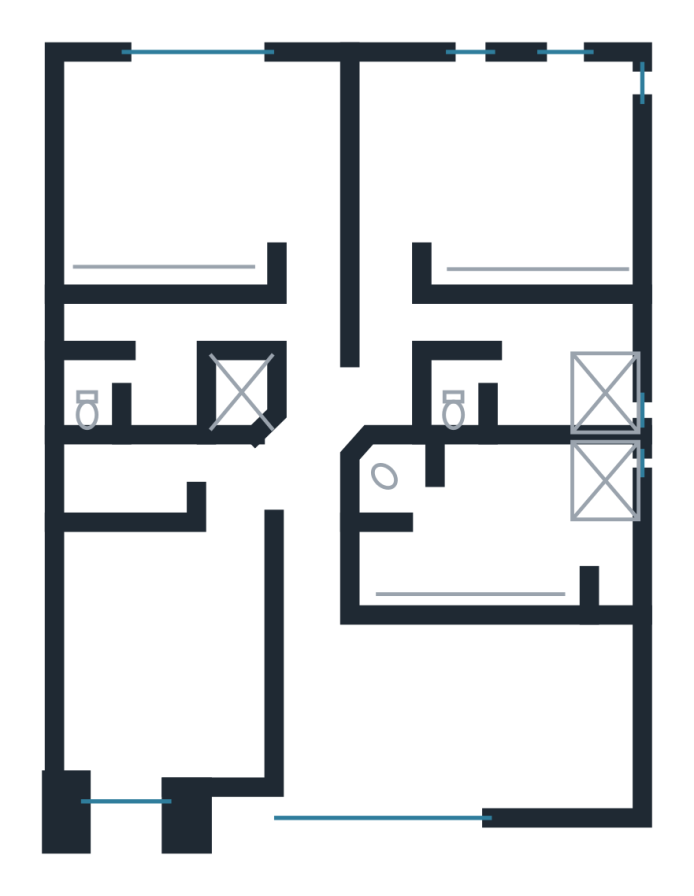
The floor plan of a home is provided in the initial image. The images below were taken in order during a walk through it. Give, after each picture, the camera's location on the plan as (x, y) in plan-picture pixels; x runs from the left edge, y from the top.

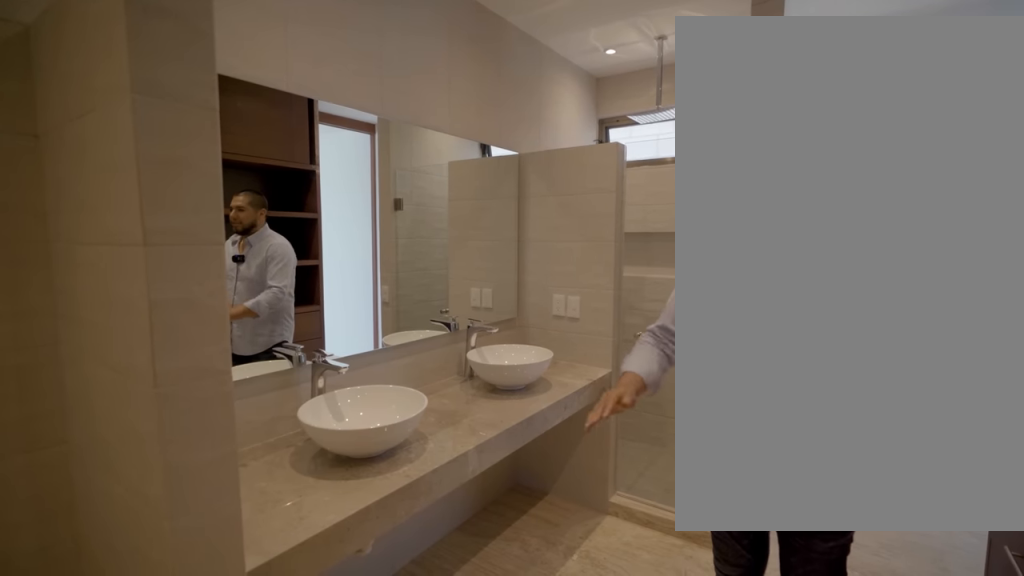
(444, 535)
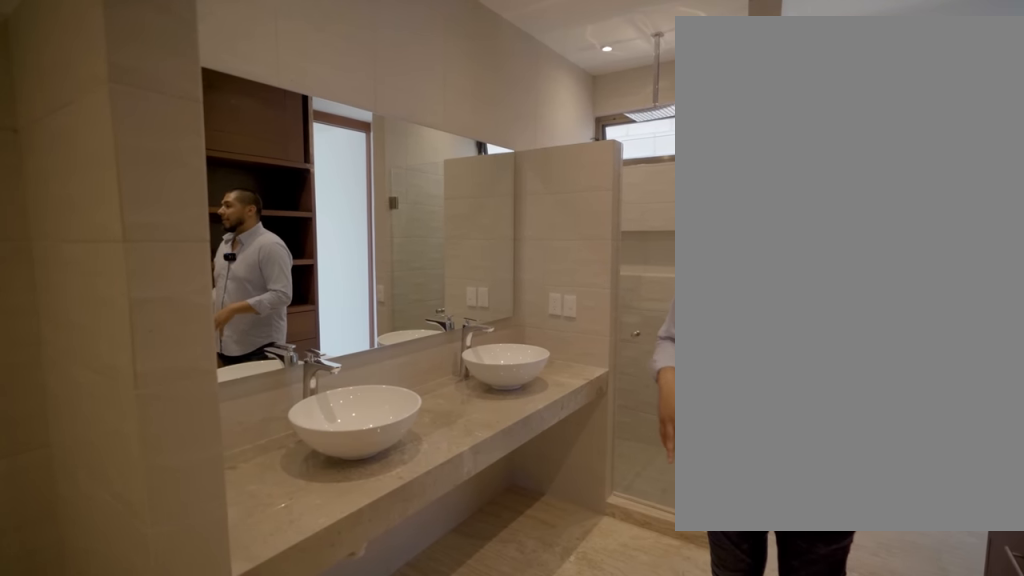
(445, 535)
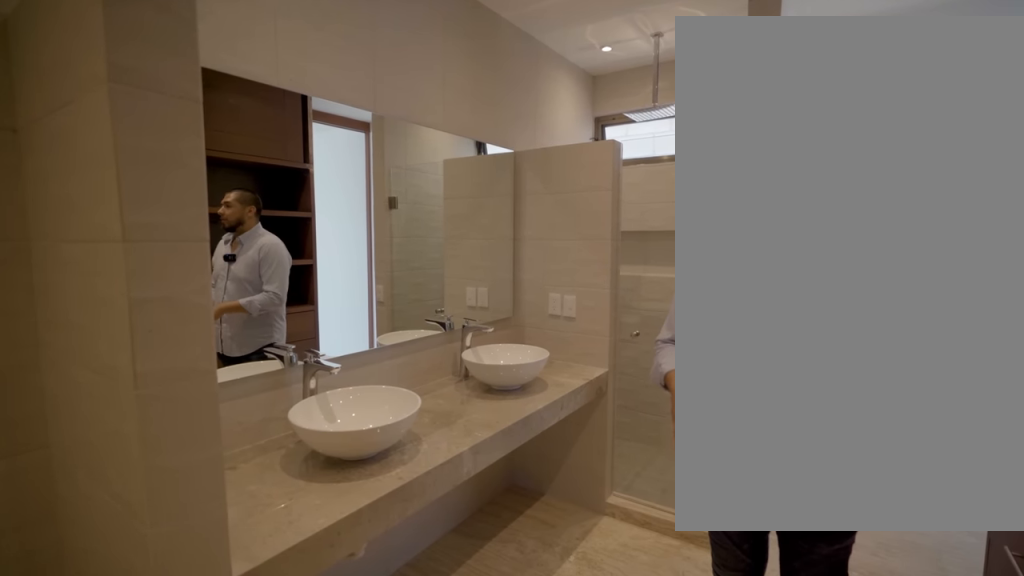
(445, 535)
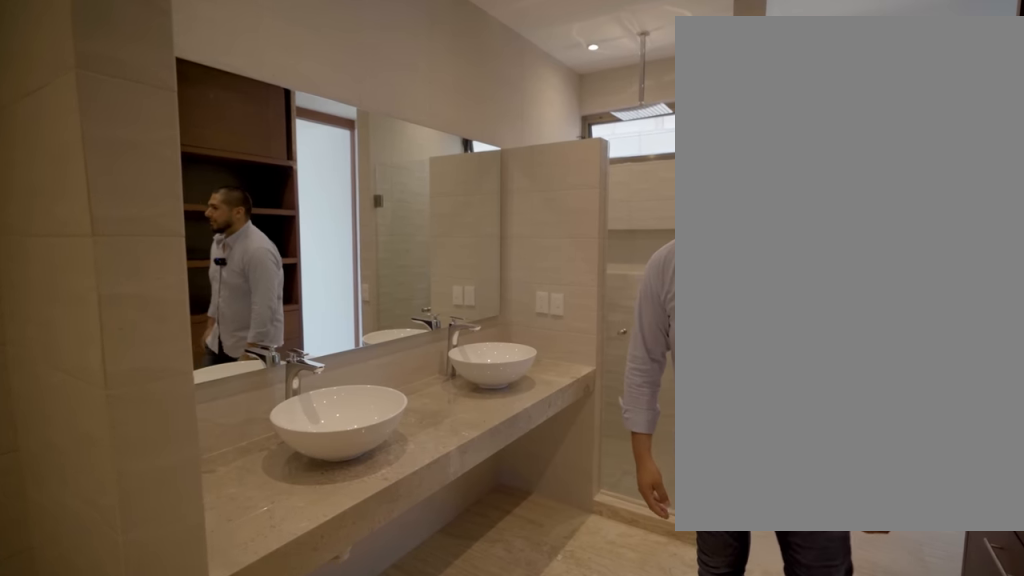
(447, 535)
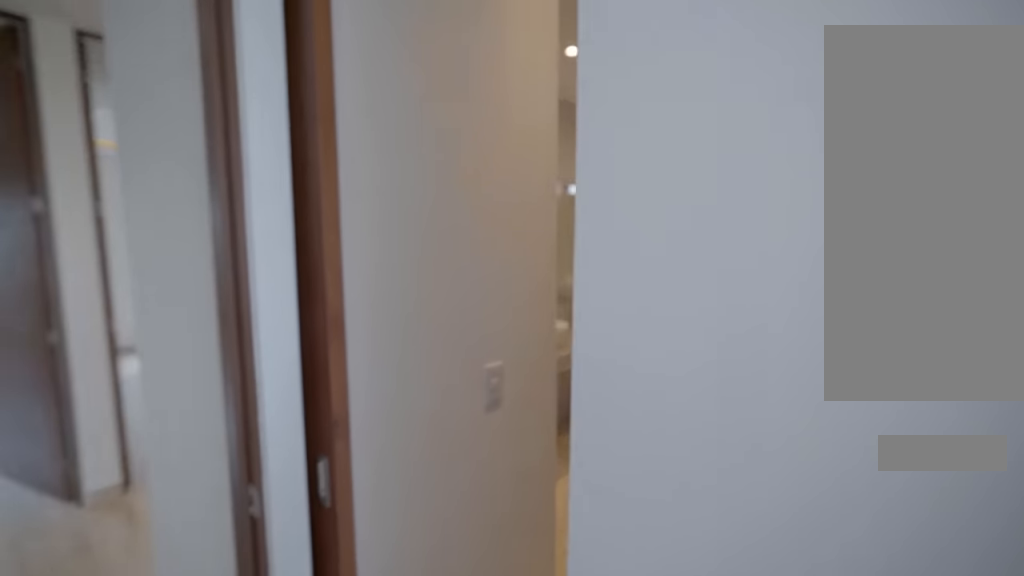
(319, 575)
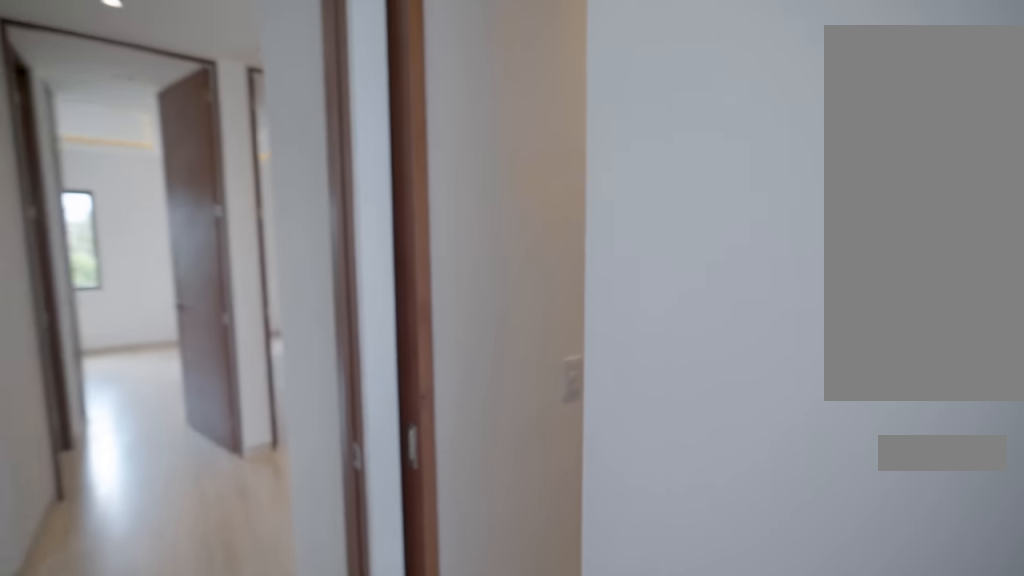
(318, 575)
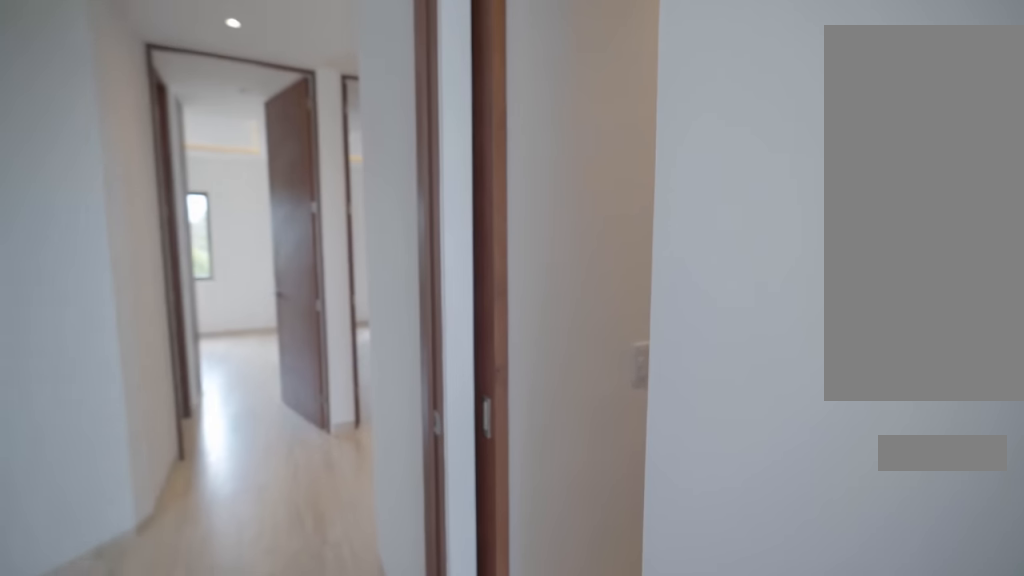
(318, 575)
